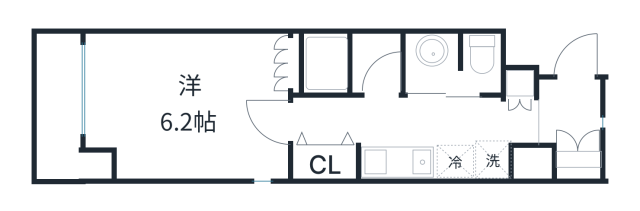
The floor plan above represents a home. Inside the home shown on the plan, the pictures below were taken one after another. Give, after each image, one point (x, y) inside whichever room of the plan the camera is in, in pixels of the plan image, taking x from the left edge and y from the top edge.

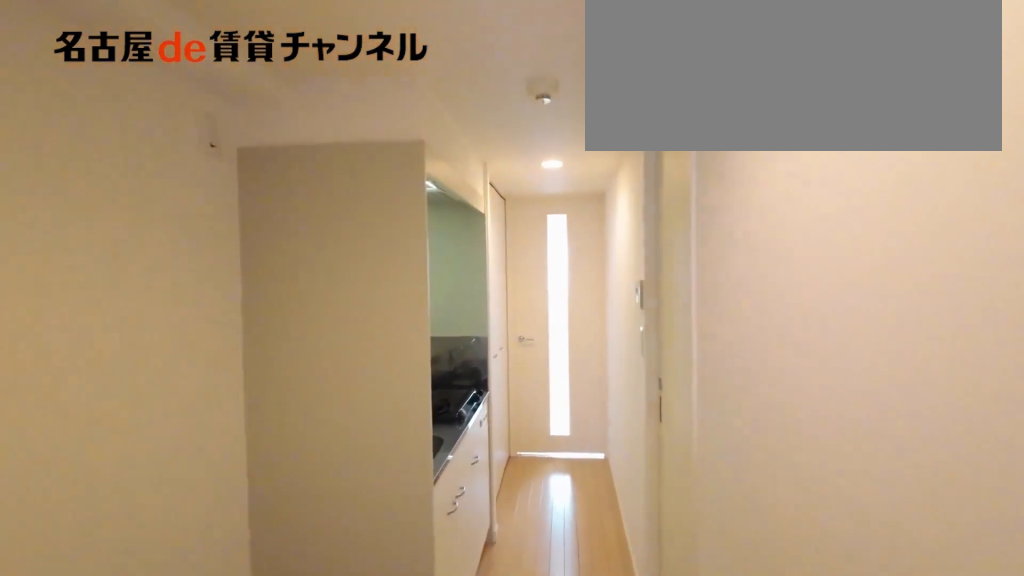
(569, 122)
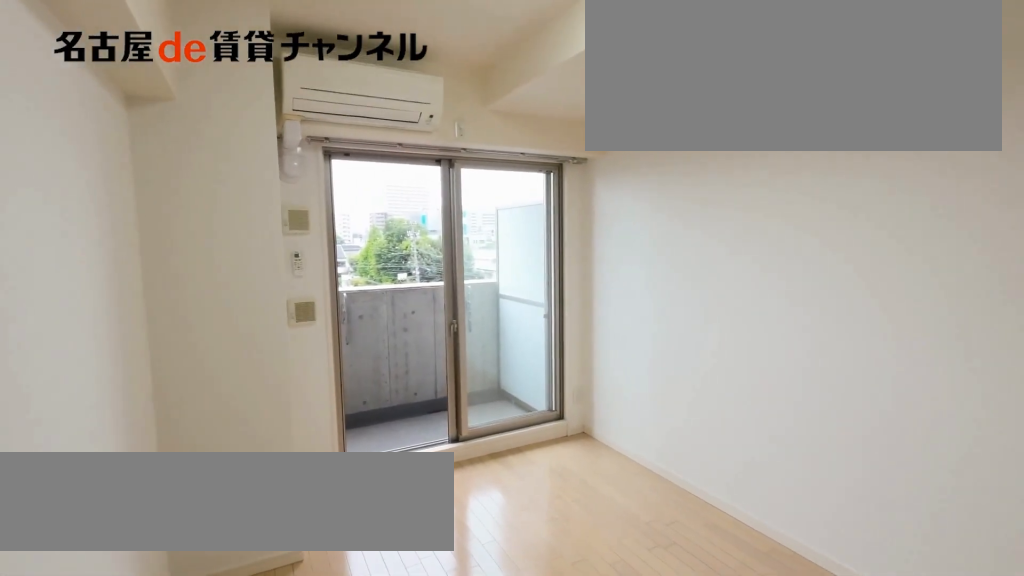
(186, 105)
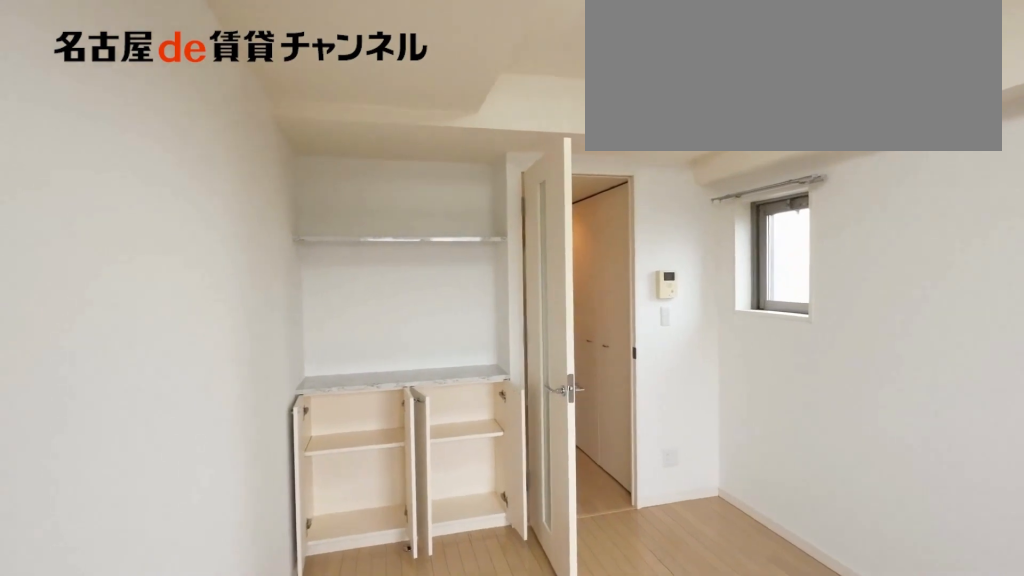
(186, 105)
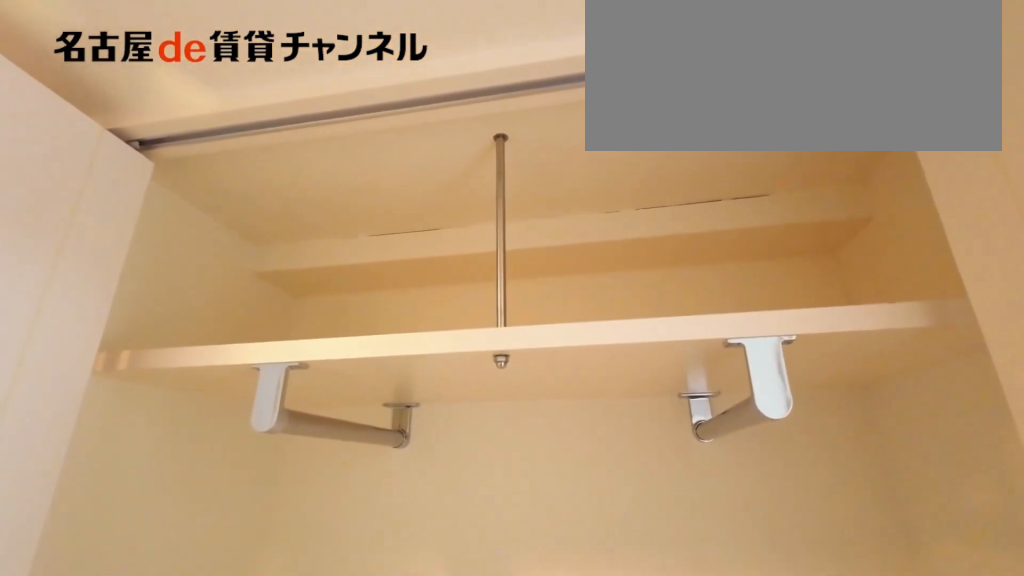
(326, 161)
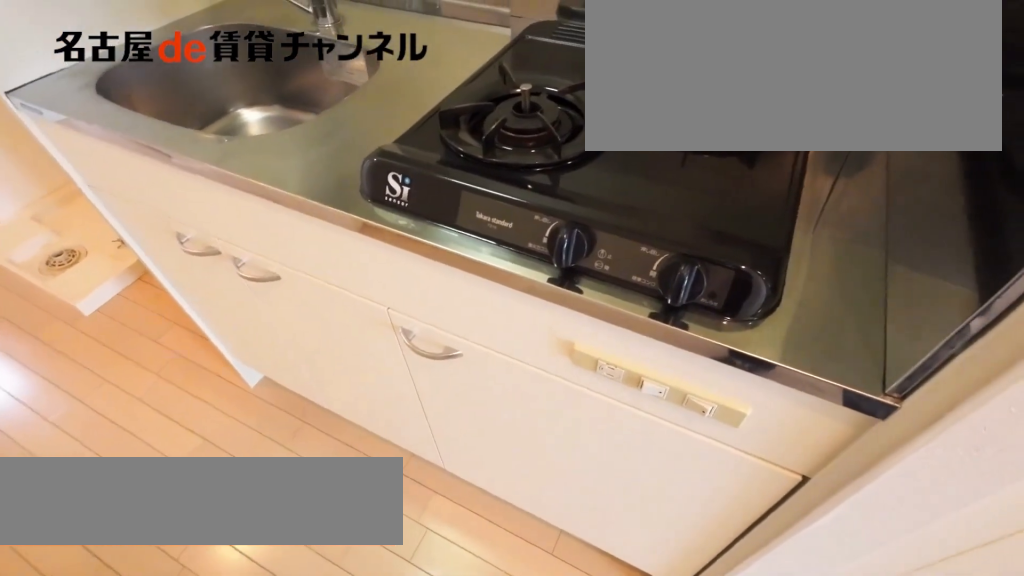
(414, 162)
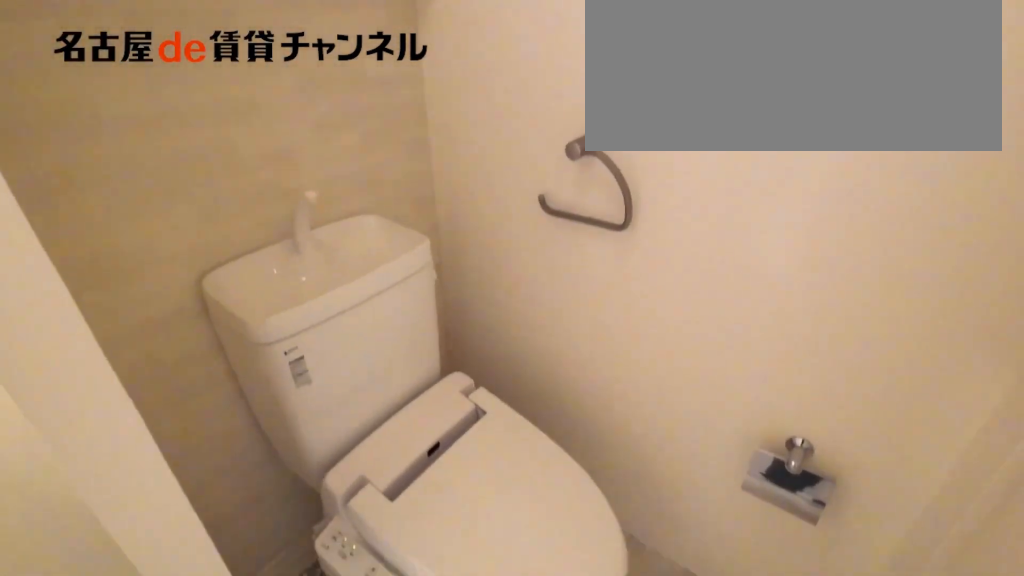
(453, 64)
